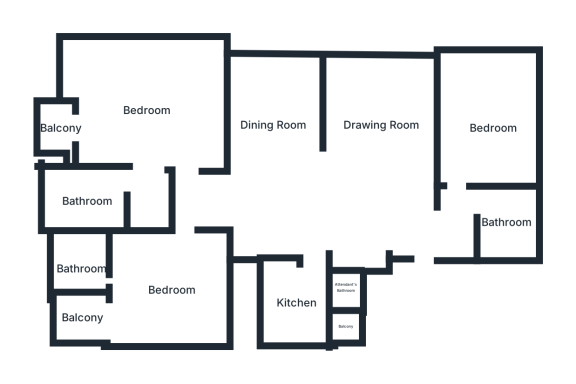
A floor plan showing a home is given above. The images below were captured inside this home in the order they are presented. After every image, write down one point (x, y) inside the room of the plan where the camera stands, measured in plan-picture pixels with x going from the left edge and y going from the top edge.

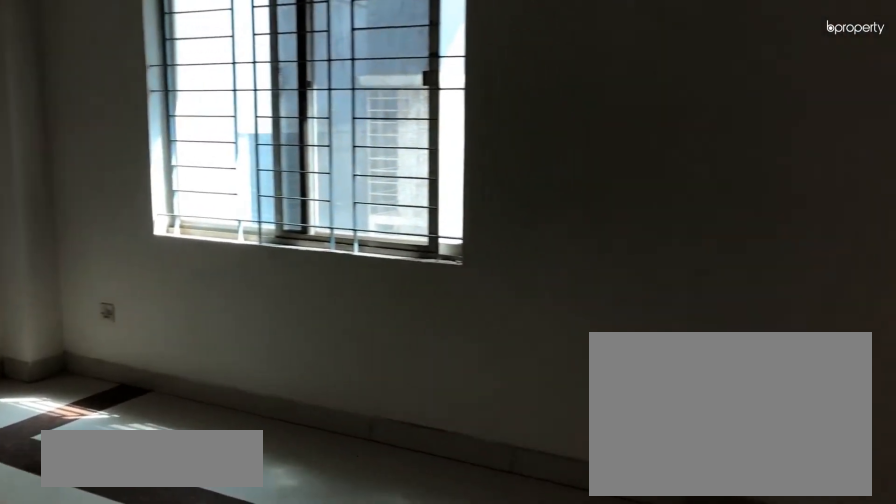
(493, 125)
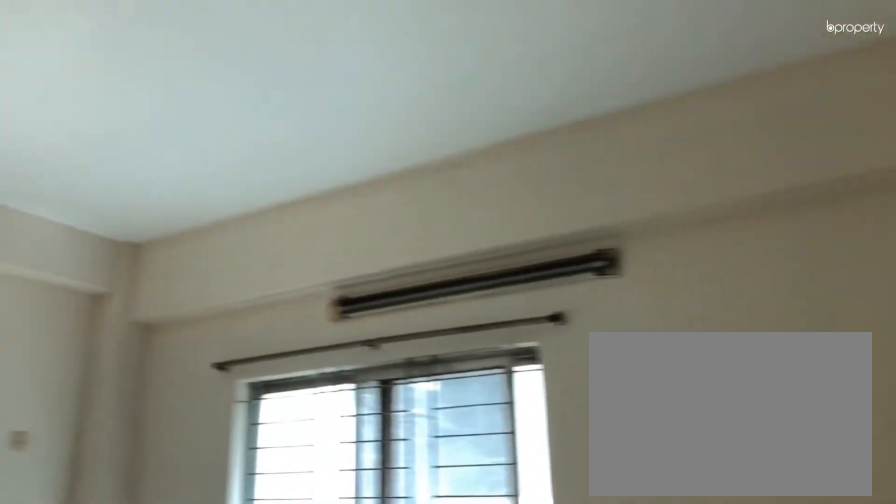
(493, 125)
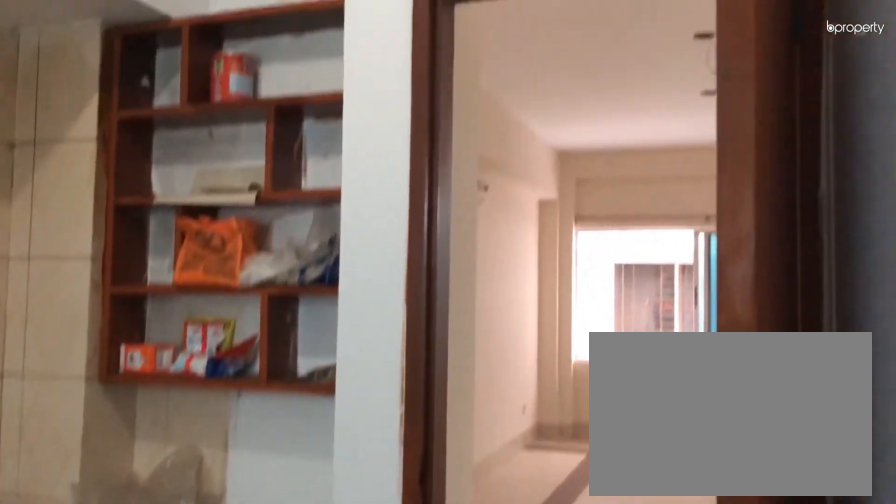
(298, 301)
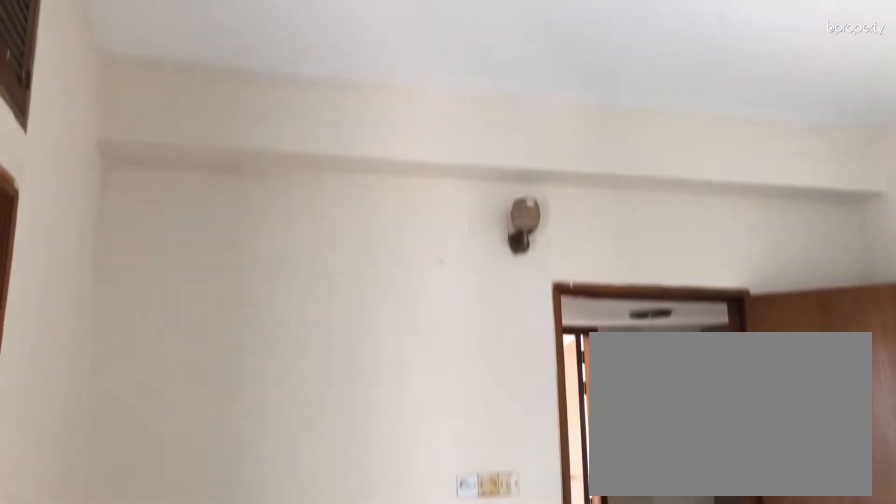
(170, 288)
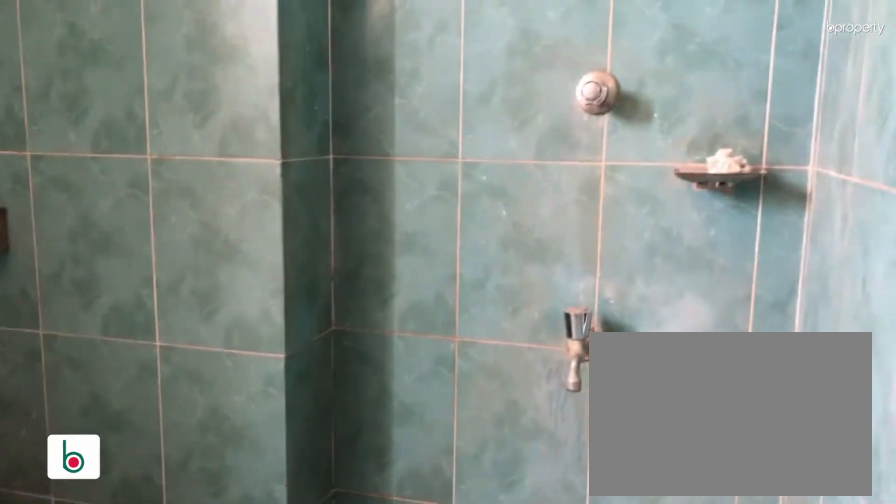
(82, 266)
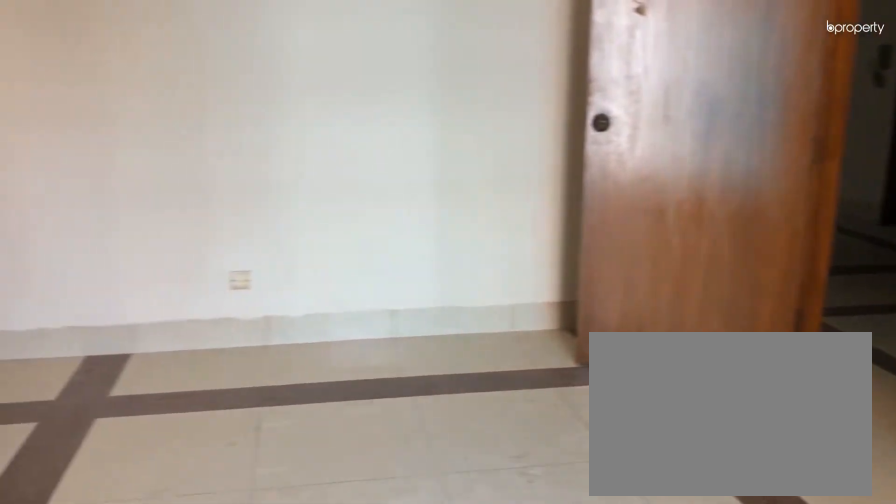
(147, 107)
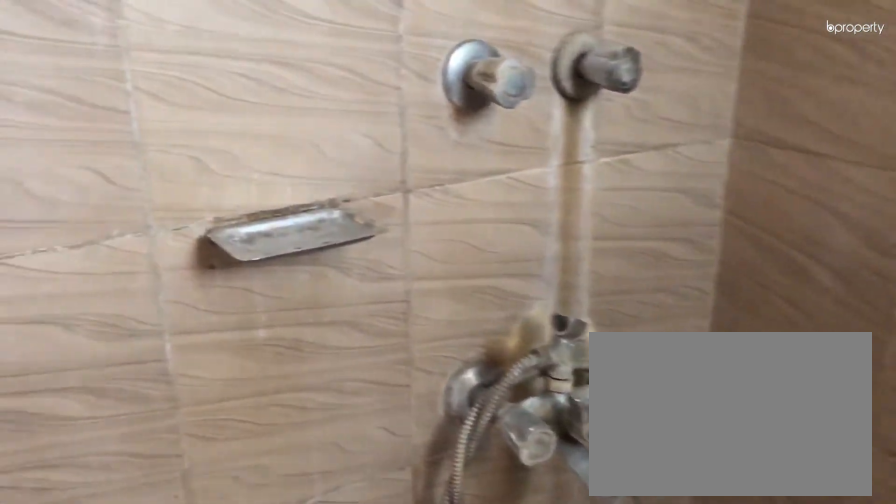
(87, 199)
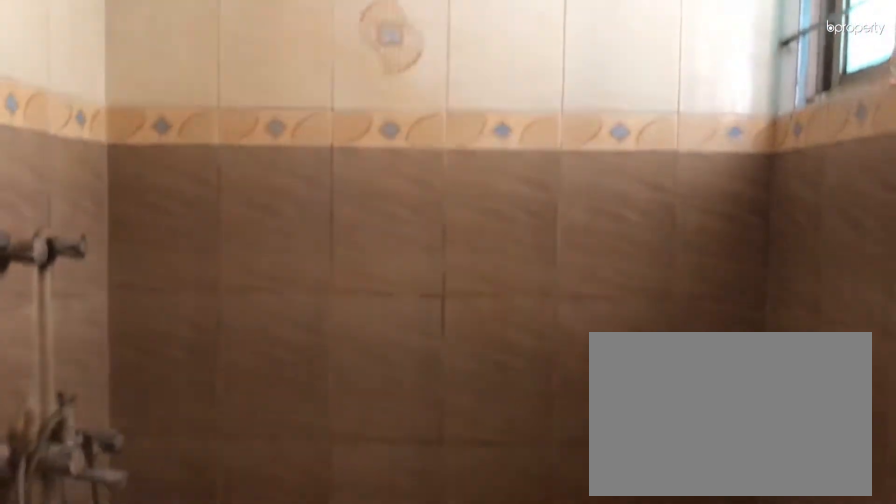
(87, 199)
